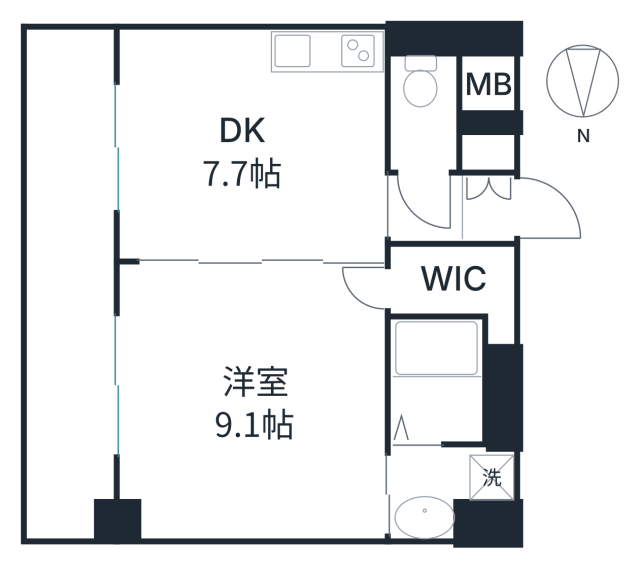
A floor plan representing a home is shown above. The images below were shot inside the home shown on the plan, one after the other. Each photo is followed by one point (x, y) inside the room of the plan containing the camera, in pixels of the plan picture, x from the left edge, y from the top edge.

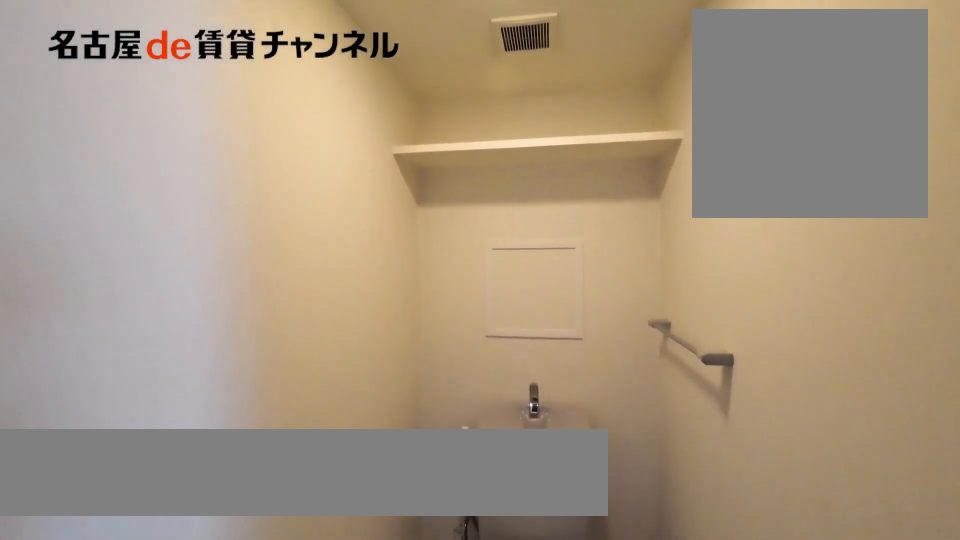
(424, 116)
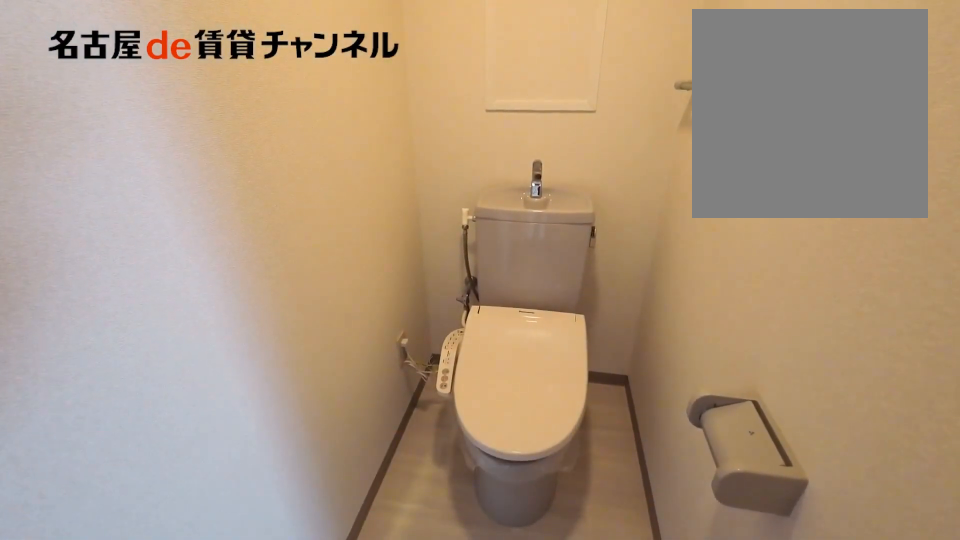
(424, 116)
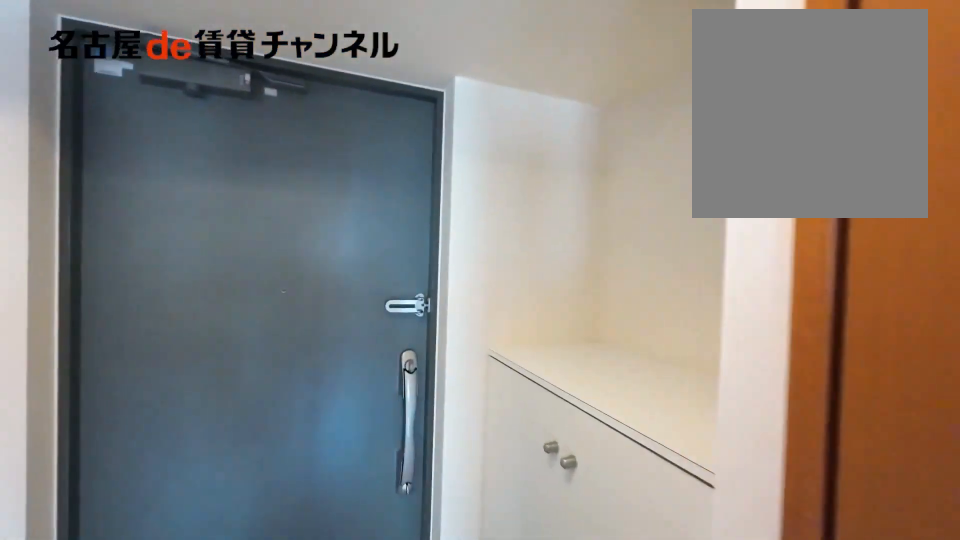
(485, 206)
